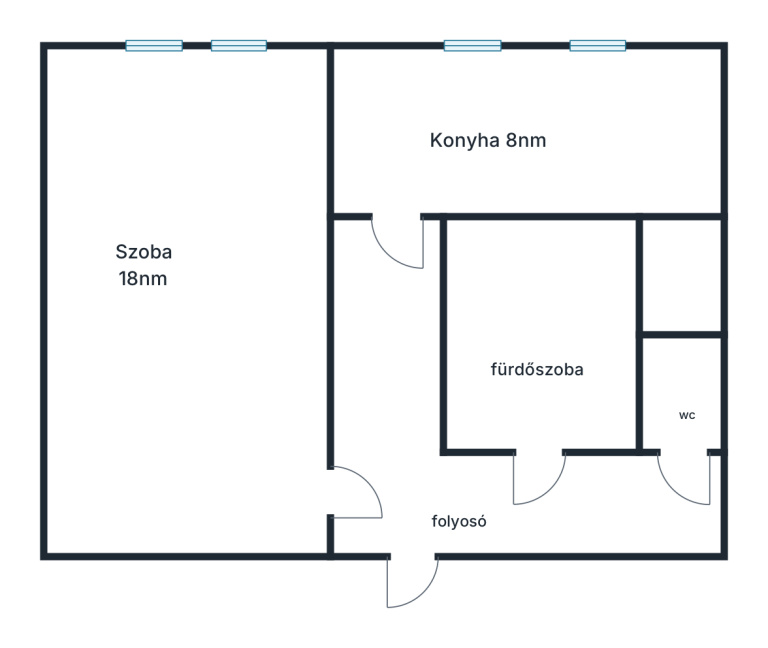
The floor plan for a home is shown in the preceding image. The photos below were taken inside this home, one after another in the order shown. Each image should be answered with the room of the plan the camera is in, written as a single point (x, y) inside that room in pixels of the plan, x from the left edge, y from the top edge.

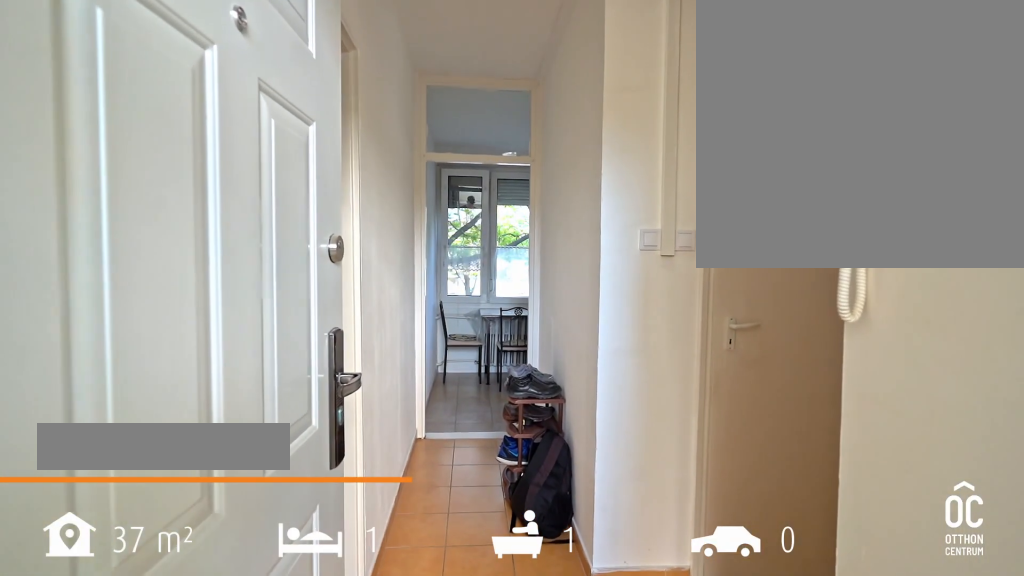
(405, 488)
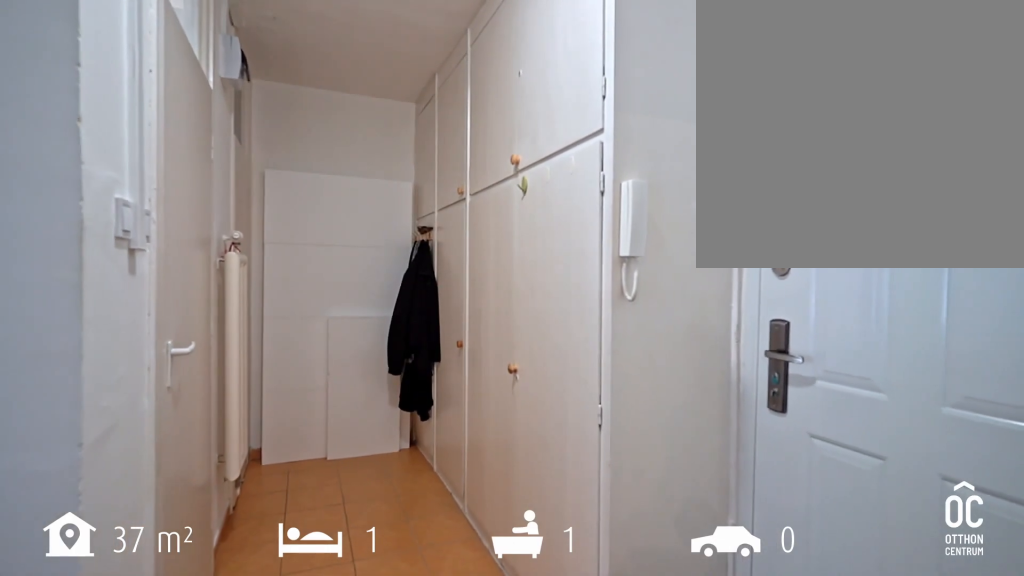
(405, 488)
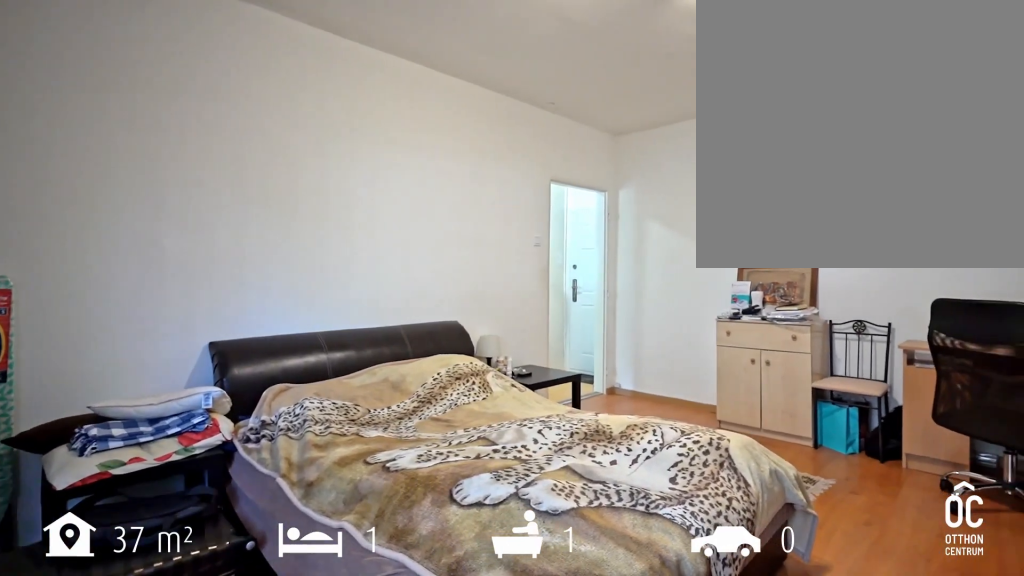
(183, 327)
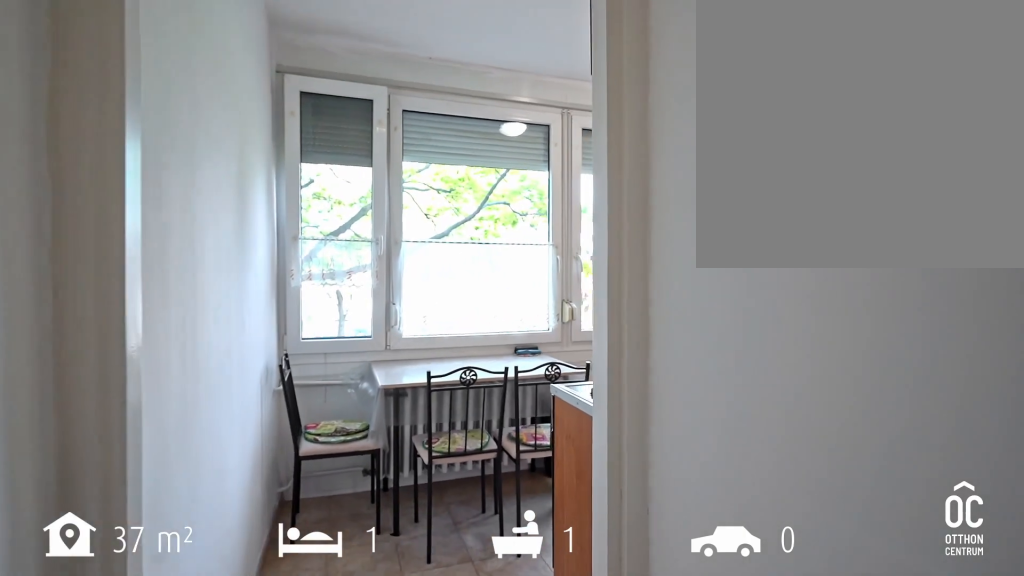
(387, 339)
